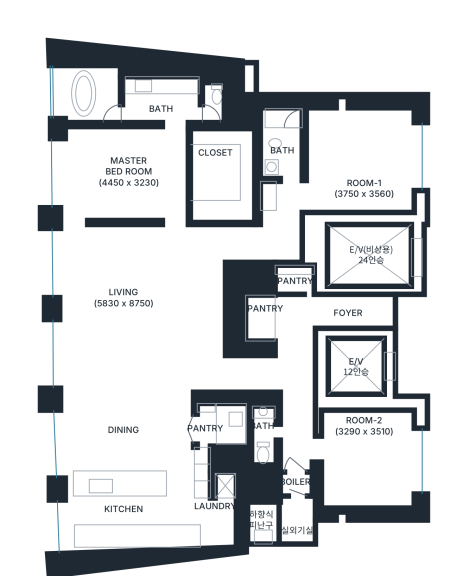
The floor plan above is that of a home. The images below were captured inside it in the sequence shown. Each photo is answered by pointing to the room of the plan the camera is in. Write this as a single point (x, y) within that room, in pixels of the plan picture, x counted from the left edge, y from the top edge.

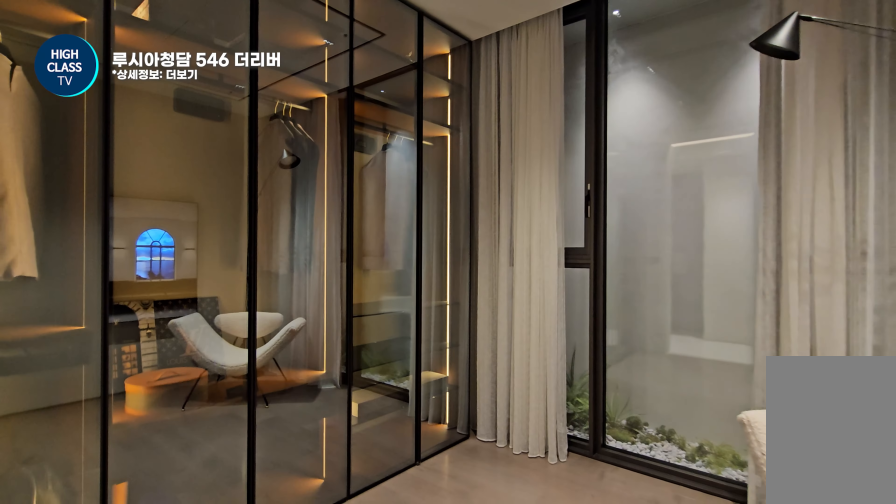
(366, 457)
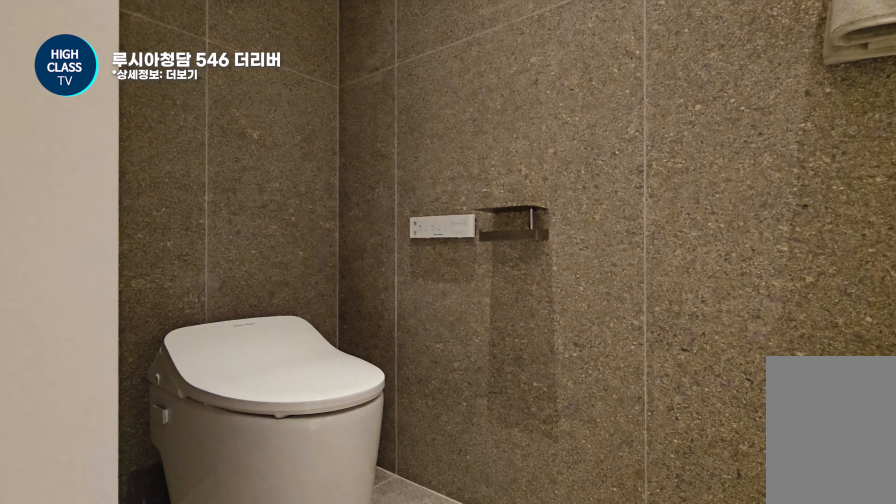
(264, 431)
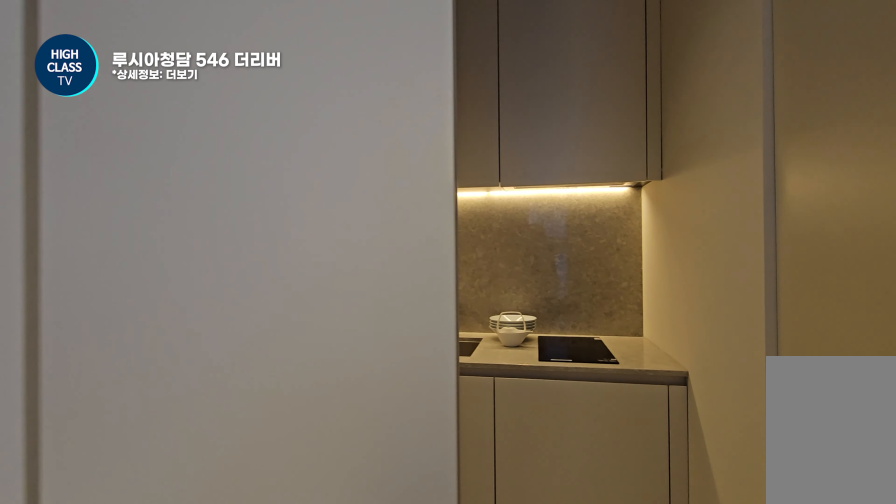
(146, 455)
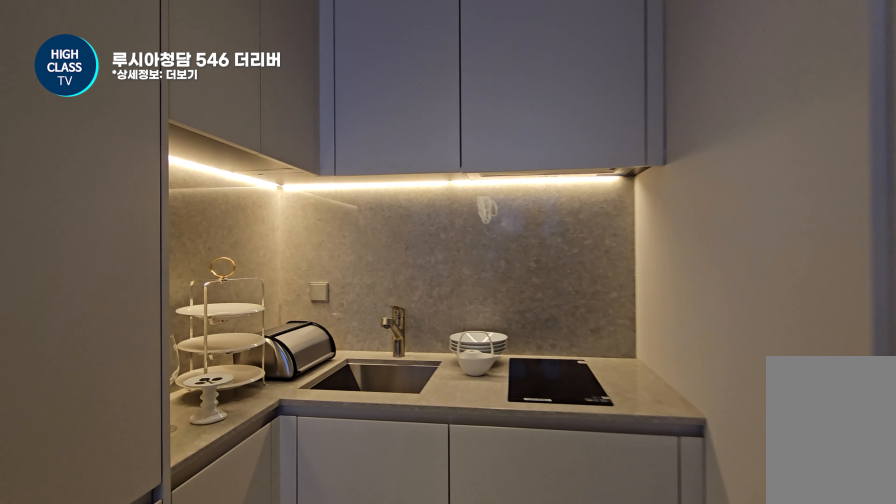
(146, 455)
